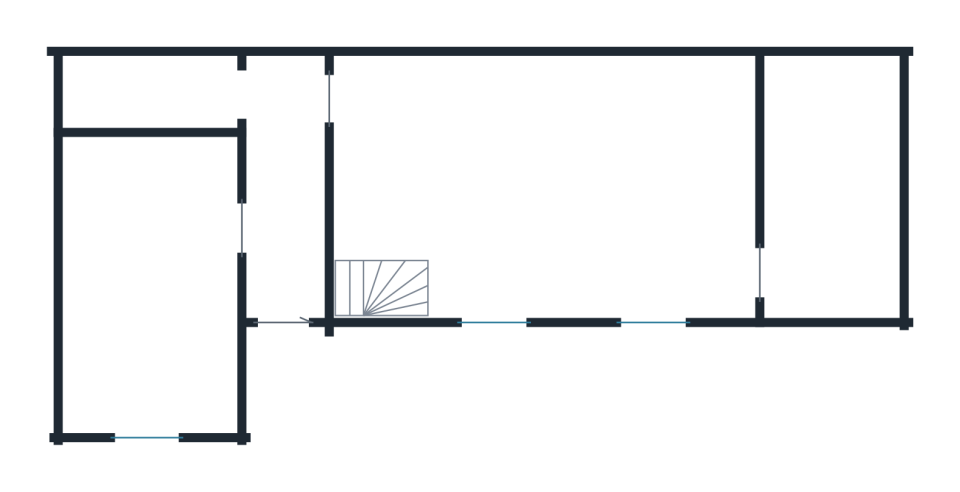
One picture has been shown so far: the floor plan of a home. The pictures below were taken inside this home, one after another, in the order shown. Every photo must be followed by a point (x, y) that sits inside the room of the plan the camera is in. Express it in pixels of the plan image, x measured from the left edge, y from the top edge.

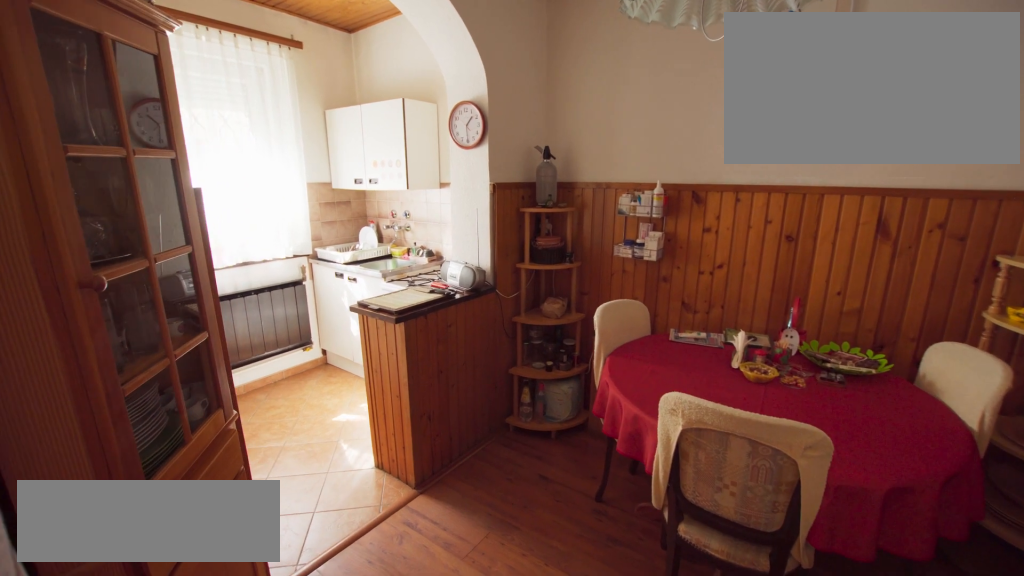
(154, 293)
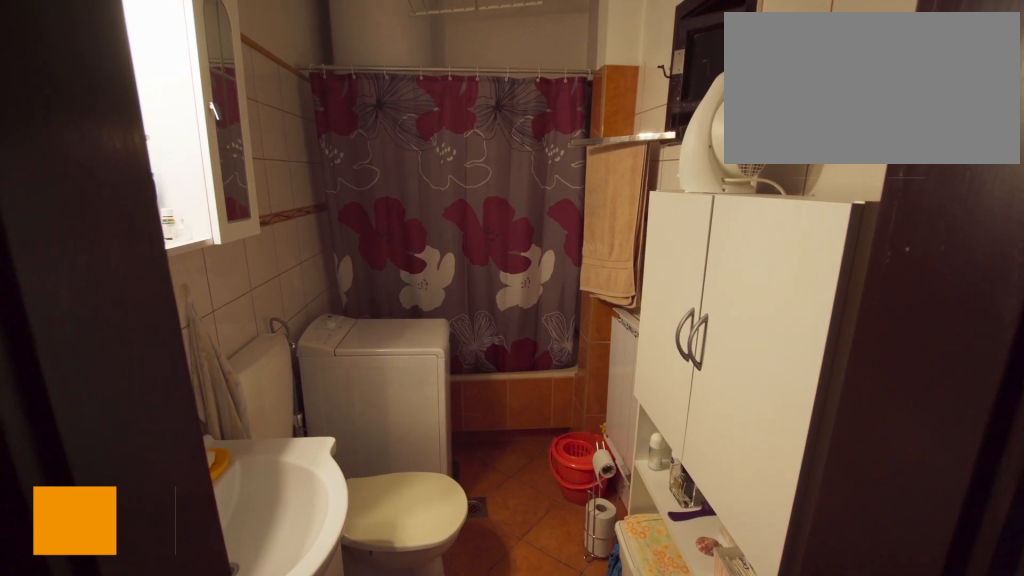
(155, 92)
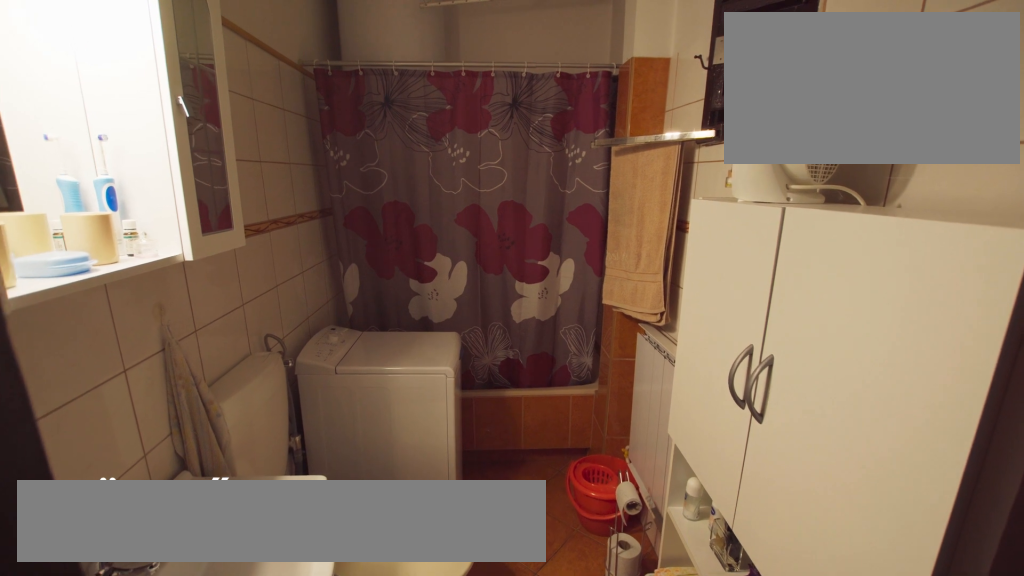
(154, 93)
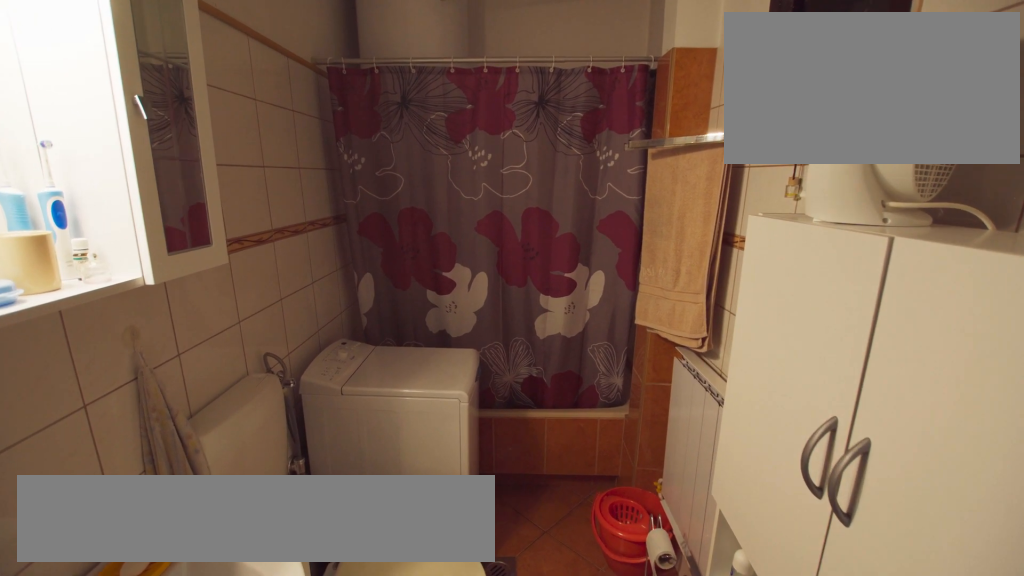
(155, 91)
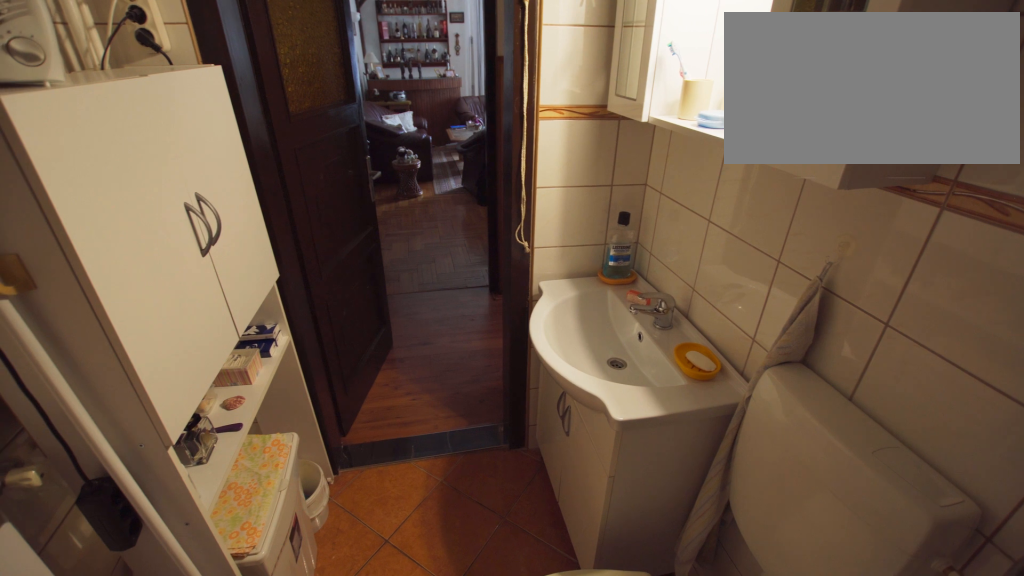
(153, 92)
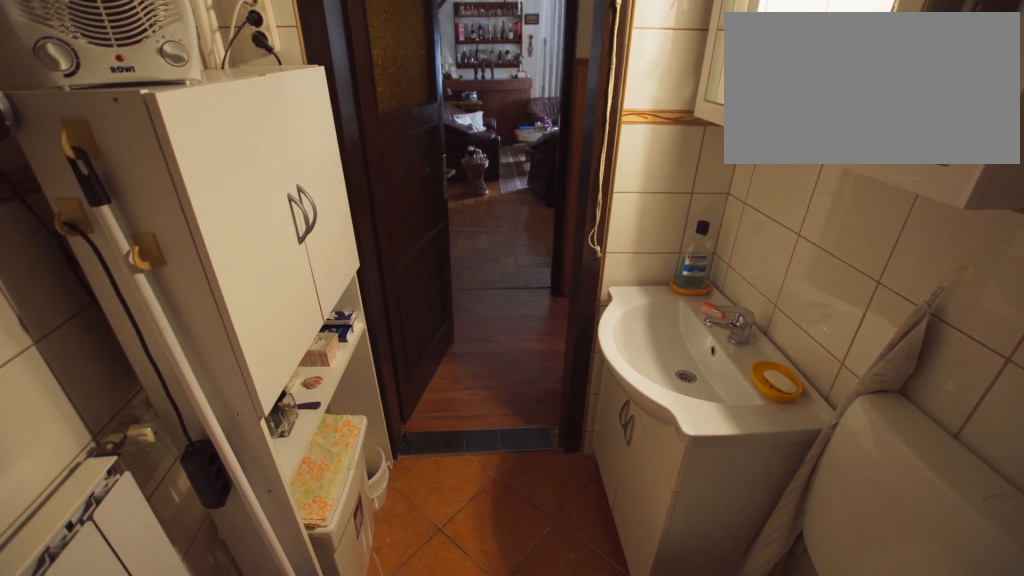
(154, 92)
